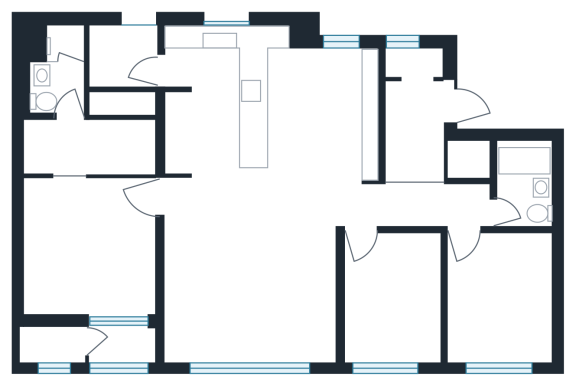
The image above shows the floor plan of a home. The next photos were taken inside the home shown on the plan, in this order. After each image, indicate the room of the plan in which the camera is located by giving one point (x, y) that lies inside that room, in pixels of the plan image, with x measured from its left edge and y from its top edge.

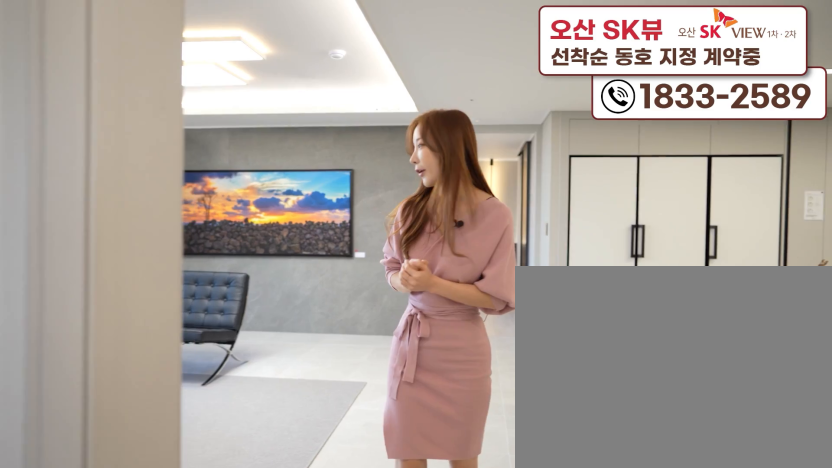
(253, 318)
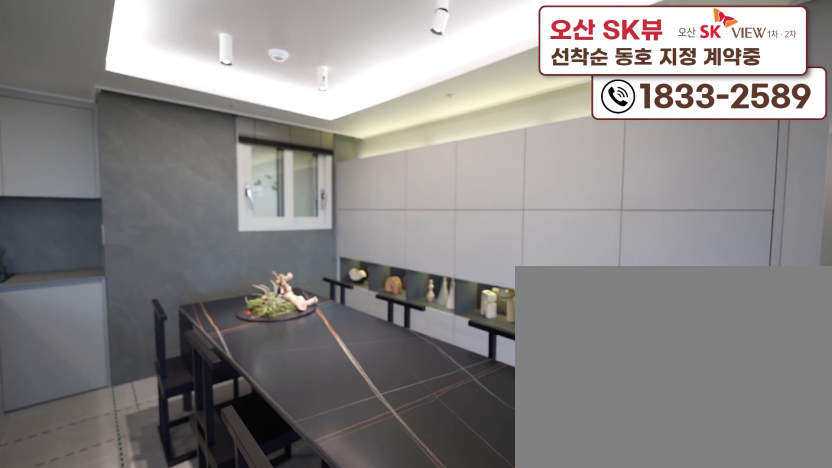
(229, 182)
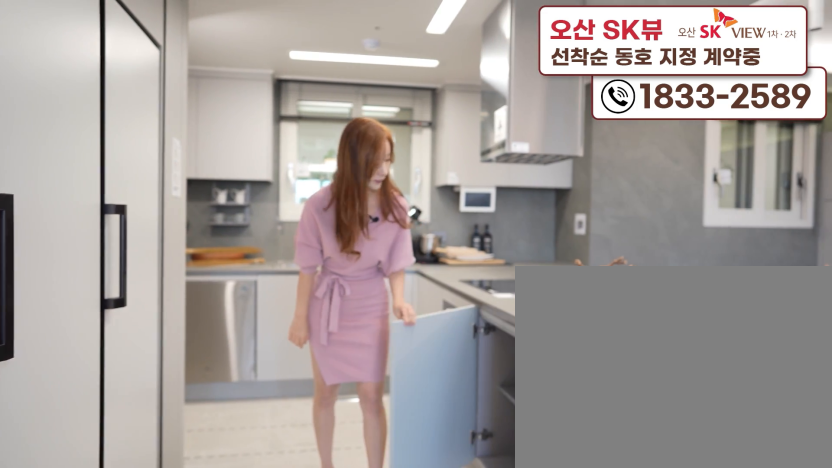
(229, 182)
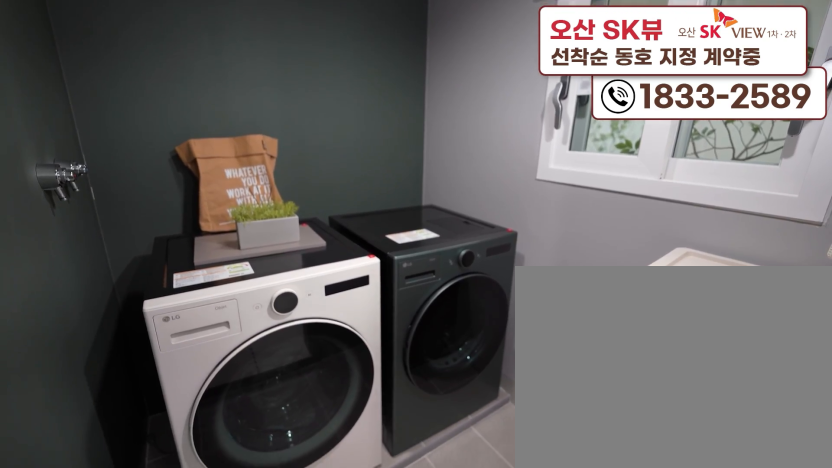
(130, 65)
